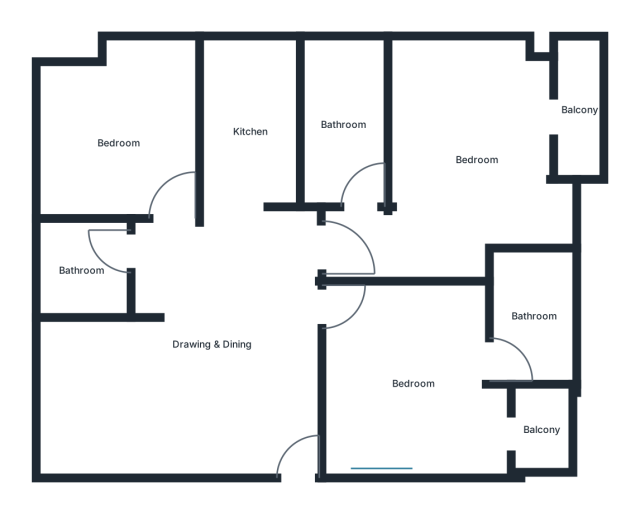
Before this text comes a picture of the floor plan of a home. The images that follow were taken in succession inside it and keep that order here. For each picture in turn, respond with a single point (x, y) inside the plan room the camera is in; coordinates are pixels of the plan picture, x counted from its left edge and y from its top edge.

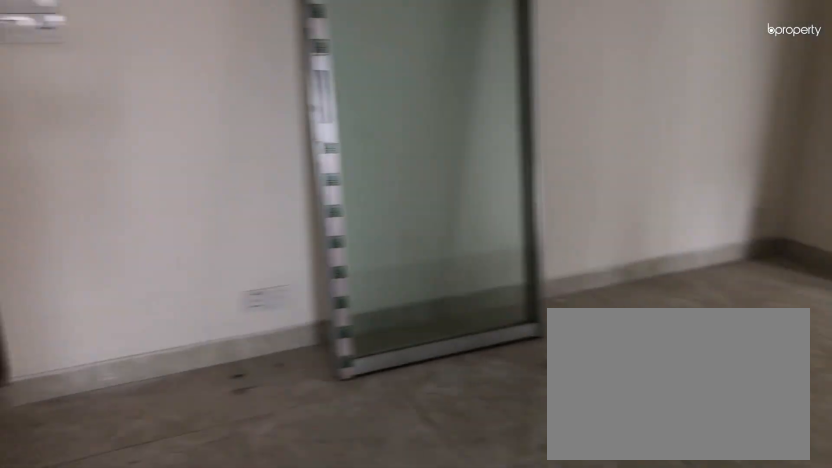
(211, 343)
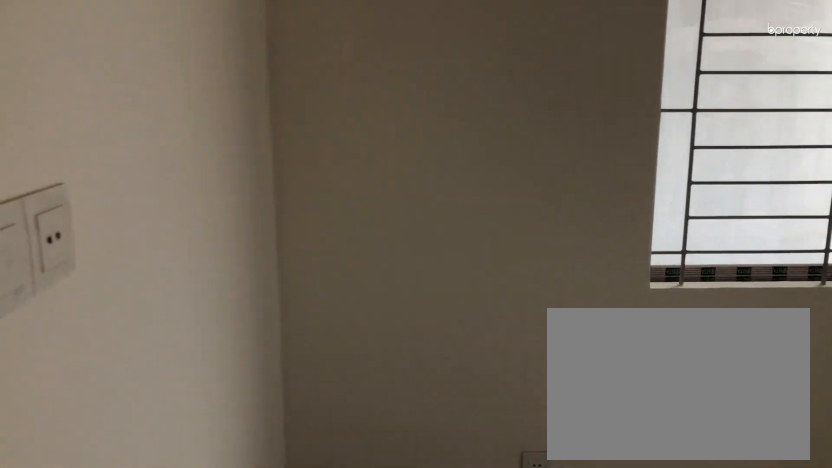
(120, 143)
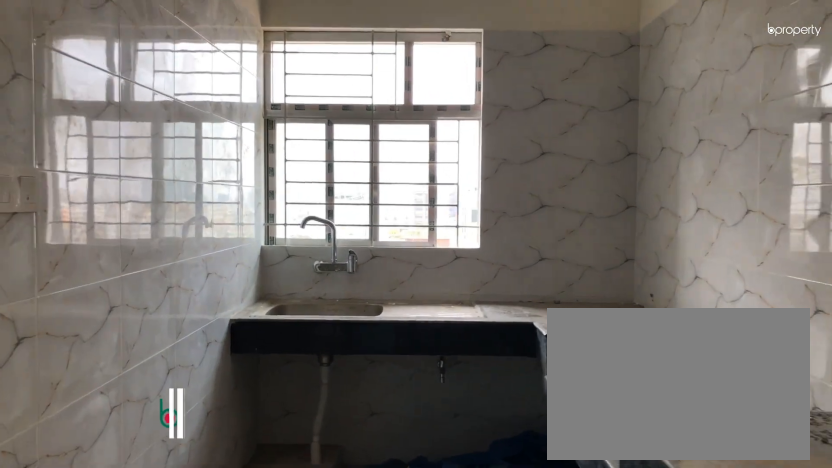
(252, 131)
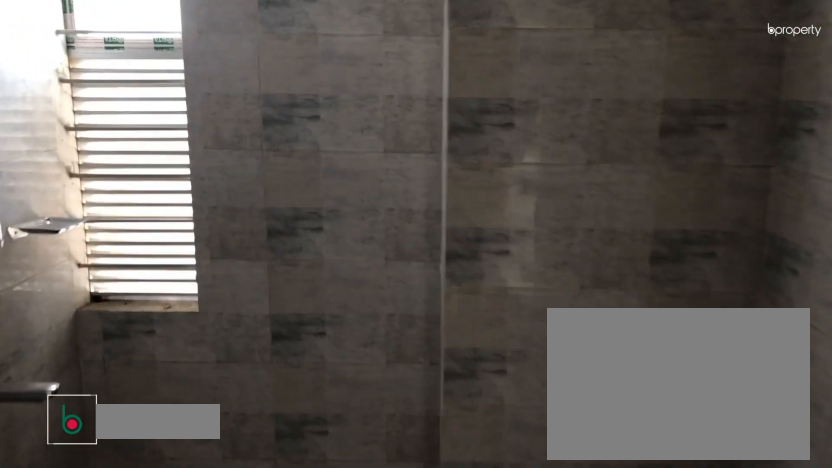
(343, 123)
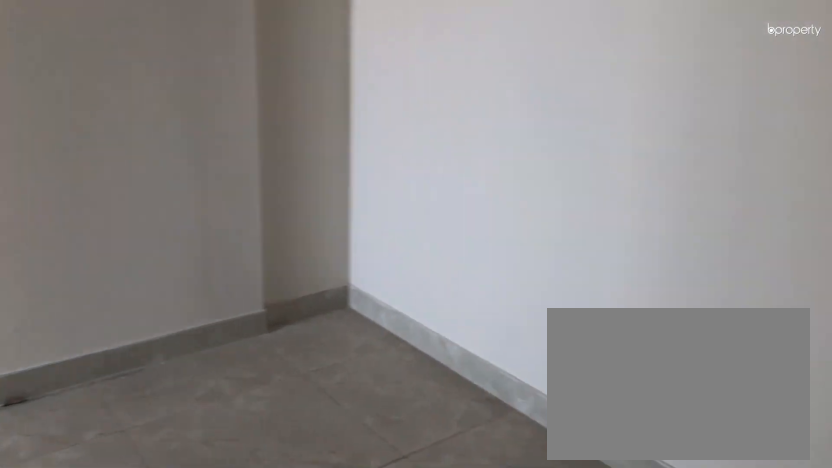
(415, 383)
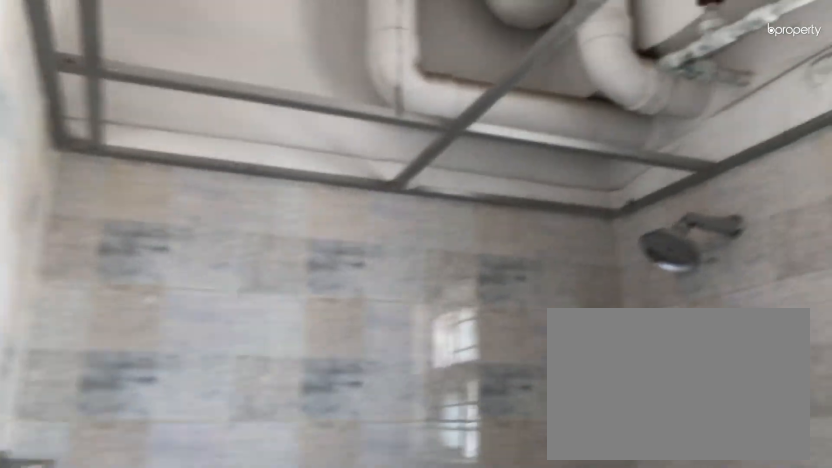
(534, 316)
